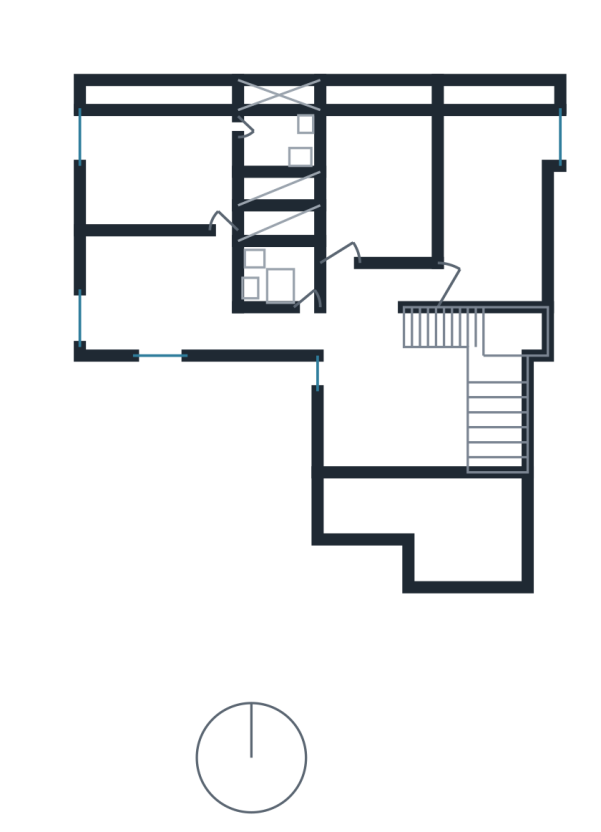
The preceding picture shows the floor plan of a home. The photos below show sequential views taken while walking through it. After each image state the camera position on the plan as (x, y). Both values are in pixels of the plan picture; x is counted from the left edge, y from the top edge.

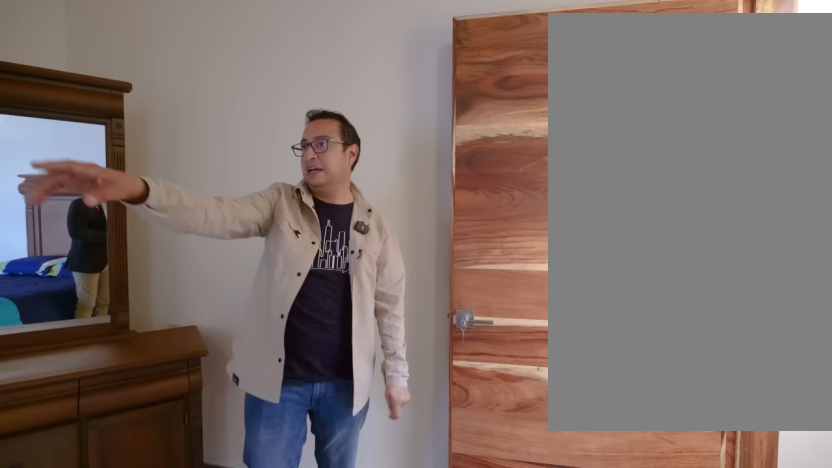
(472, 280)
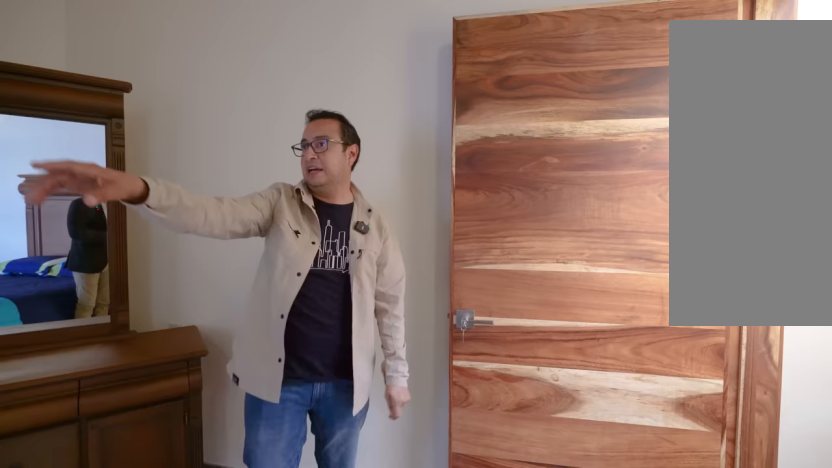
(473, 281)
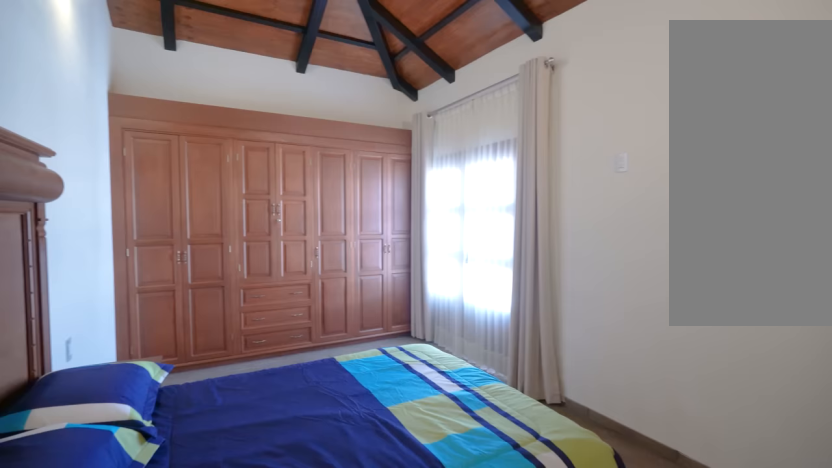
(472, 279)
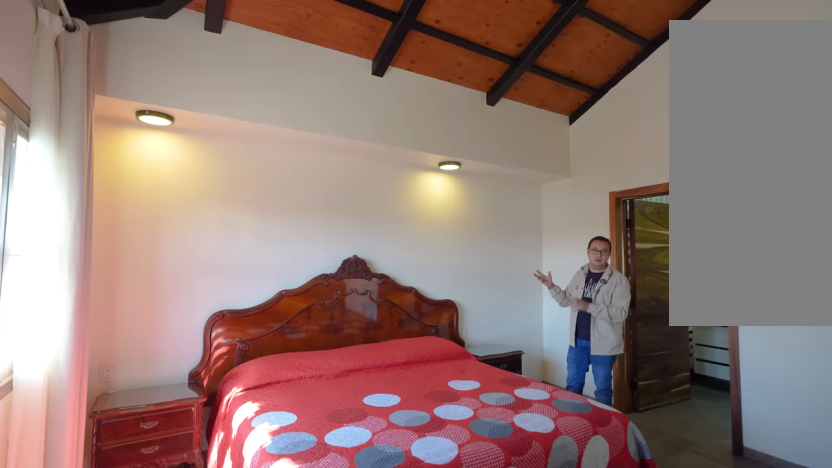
(221, 195)
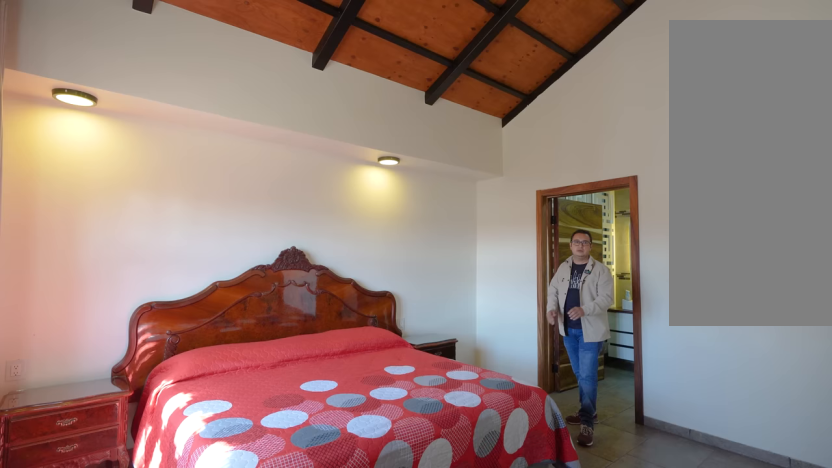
(205, 191)
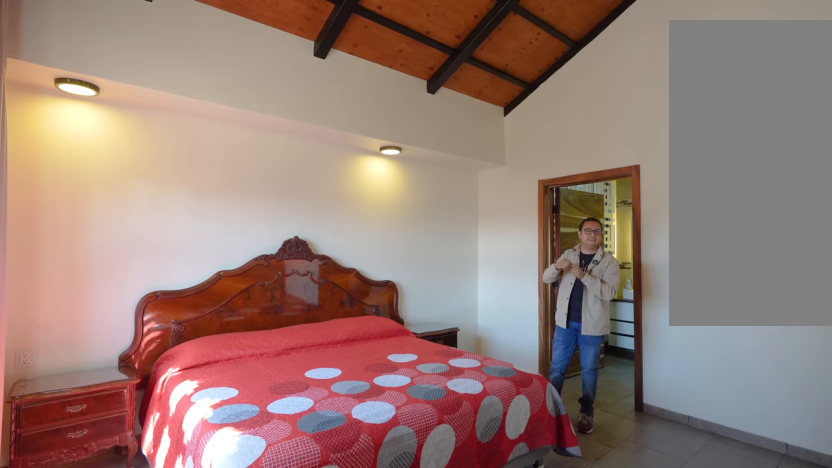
(163, 205)
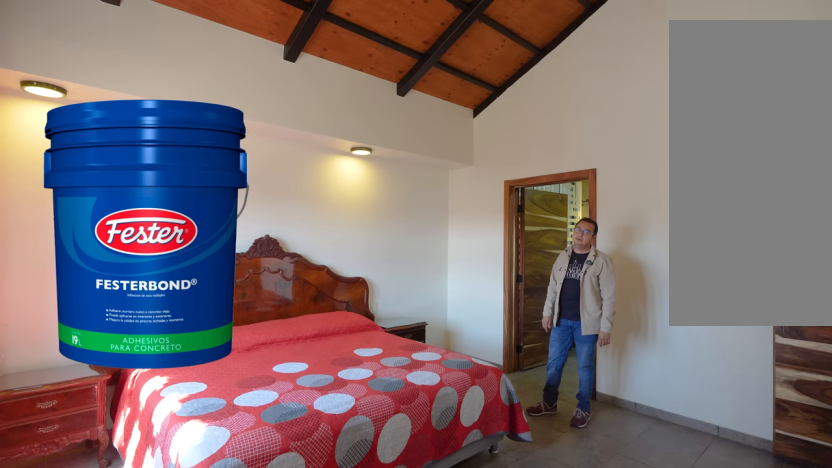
(163, 204)
